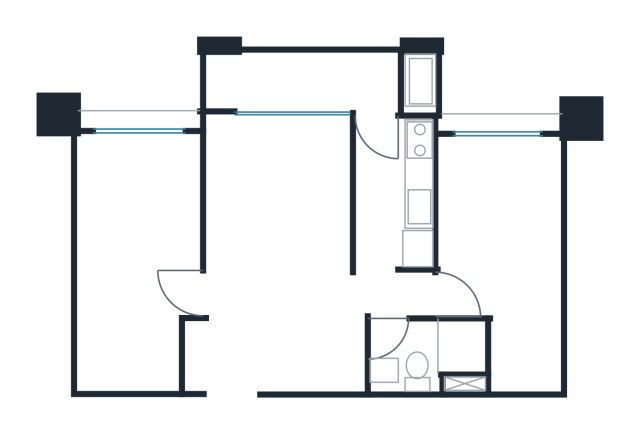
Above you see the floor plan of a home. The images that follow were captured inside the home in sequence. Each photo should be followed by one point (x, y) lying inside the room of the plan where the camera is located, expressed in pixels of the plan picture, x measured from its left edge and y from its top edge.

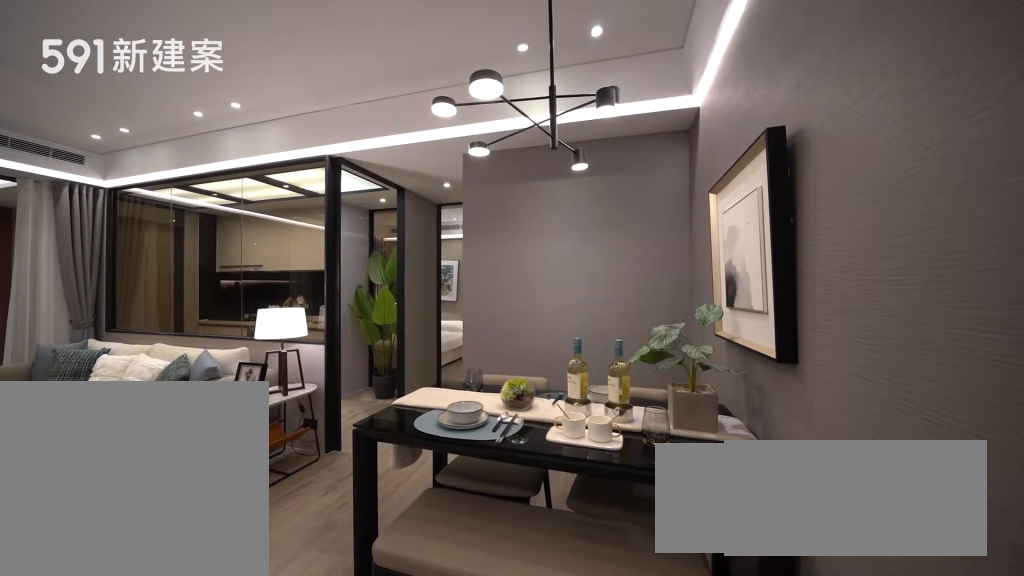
(316, 342)
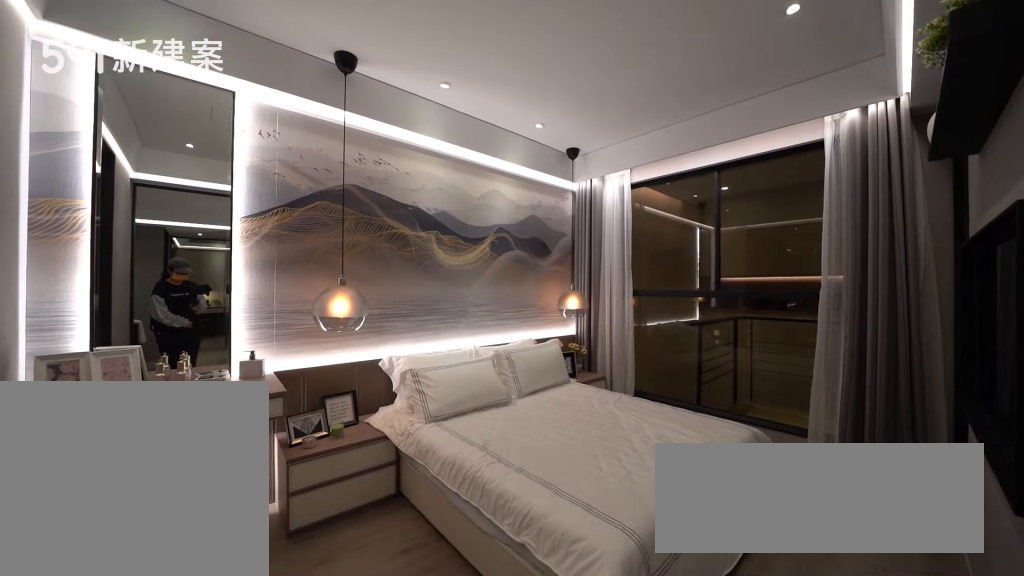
(137, 256)
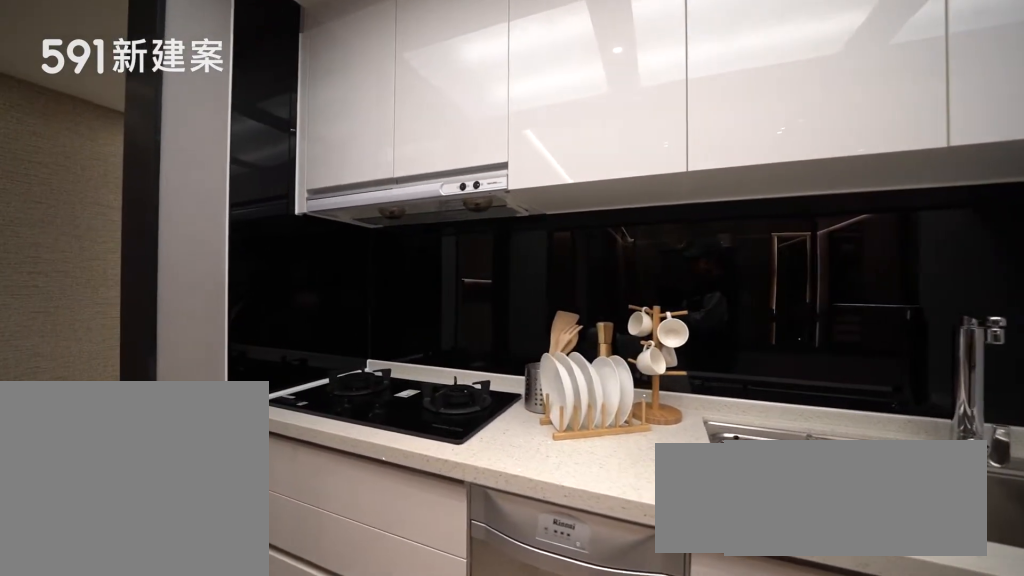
(396, 191)
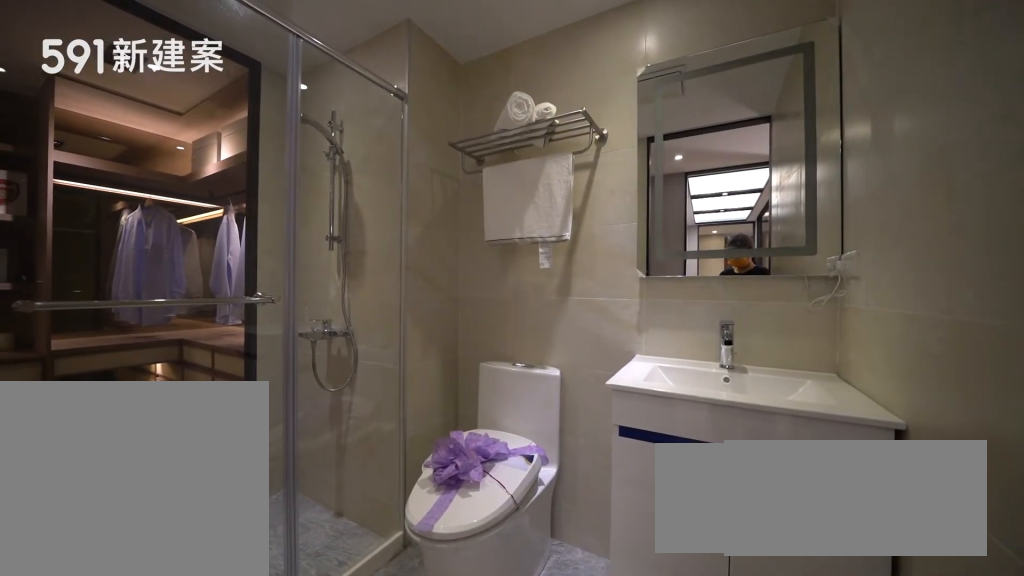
(431, 358)
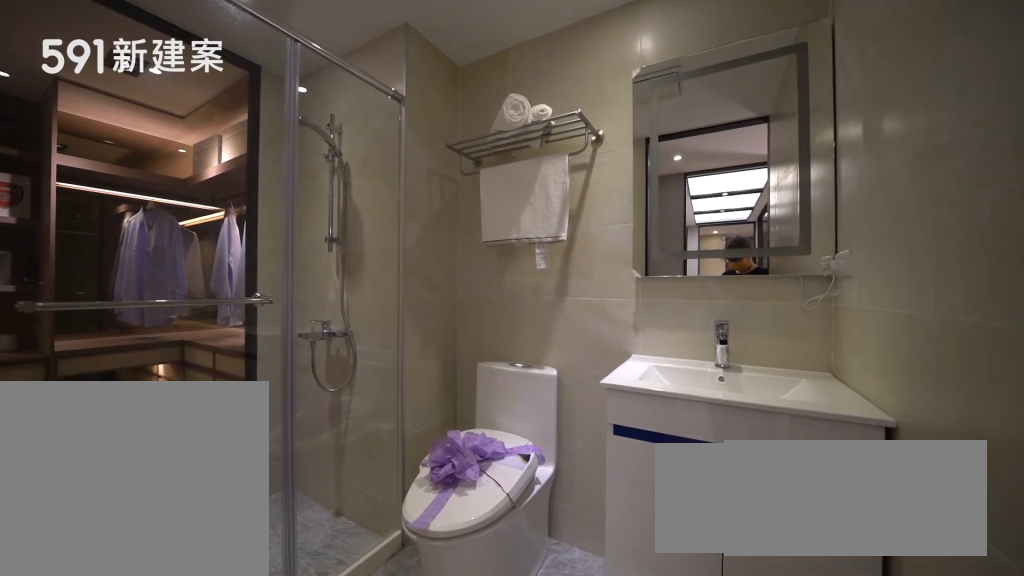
(431, 358)
